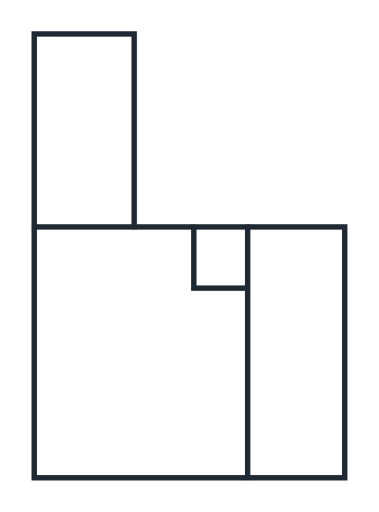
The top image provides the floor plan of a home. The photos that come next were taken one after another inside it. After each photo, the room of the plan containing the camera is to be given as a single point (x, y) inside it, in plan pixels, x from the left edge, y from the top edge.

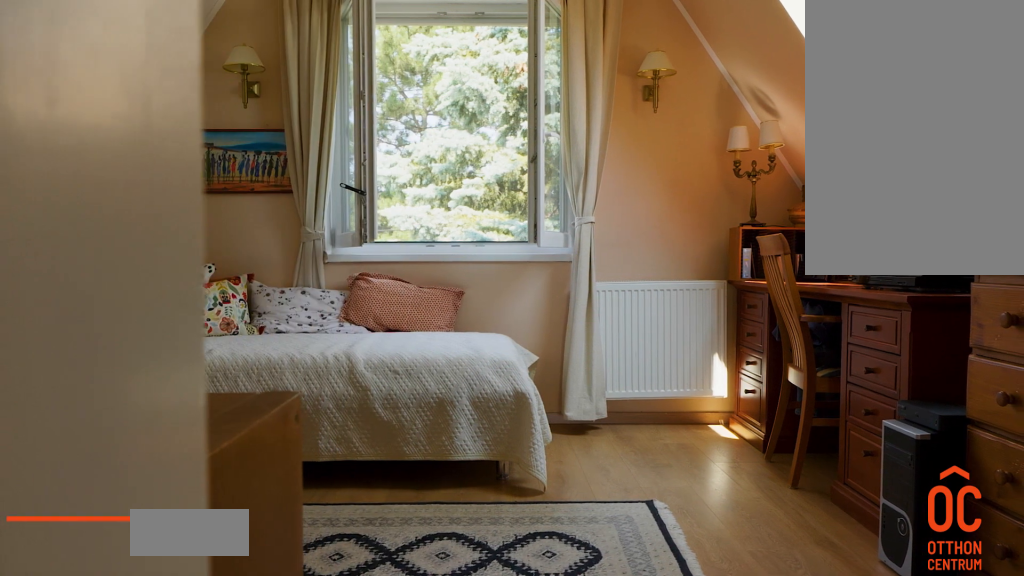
(98, 130)
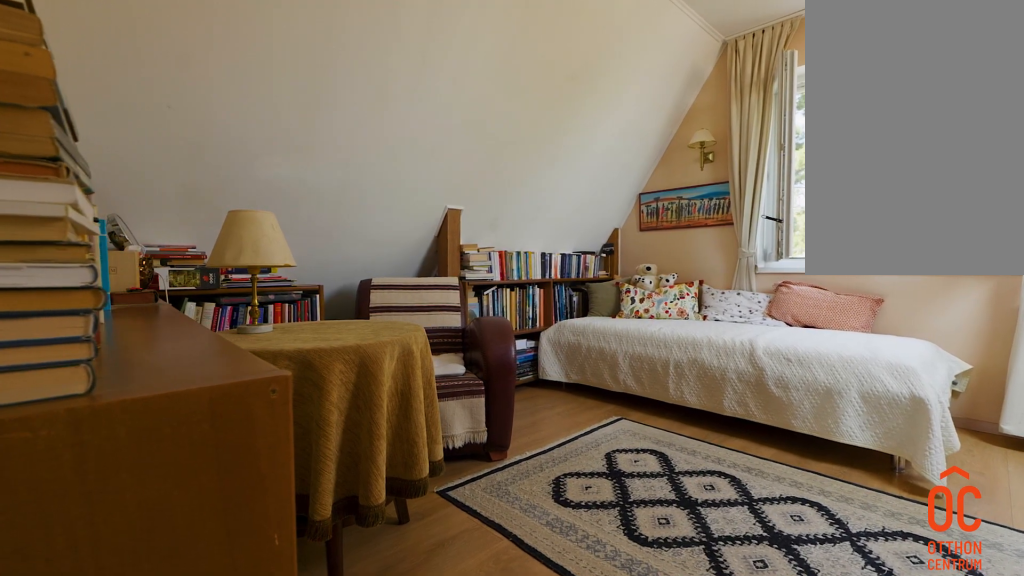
(98, 130)
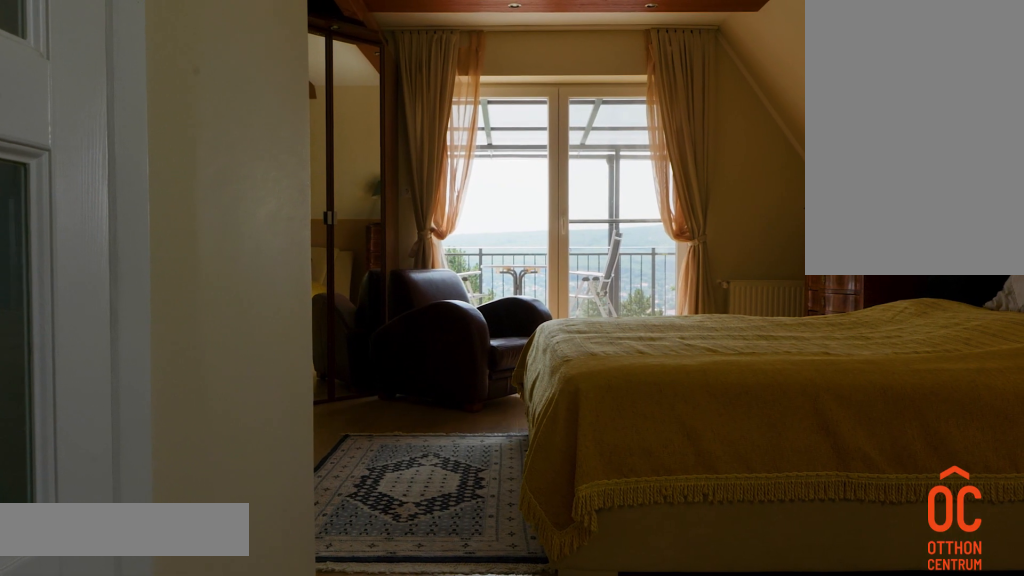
(98, 378)
